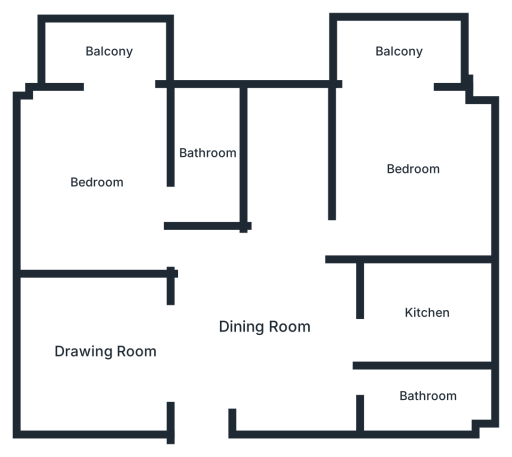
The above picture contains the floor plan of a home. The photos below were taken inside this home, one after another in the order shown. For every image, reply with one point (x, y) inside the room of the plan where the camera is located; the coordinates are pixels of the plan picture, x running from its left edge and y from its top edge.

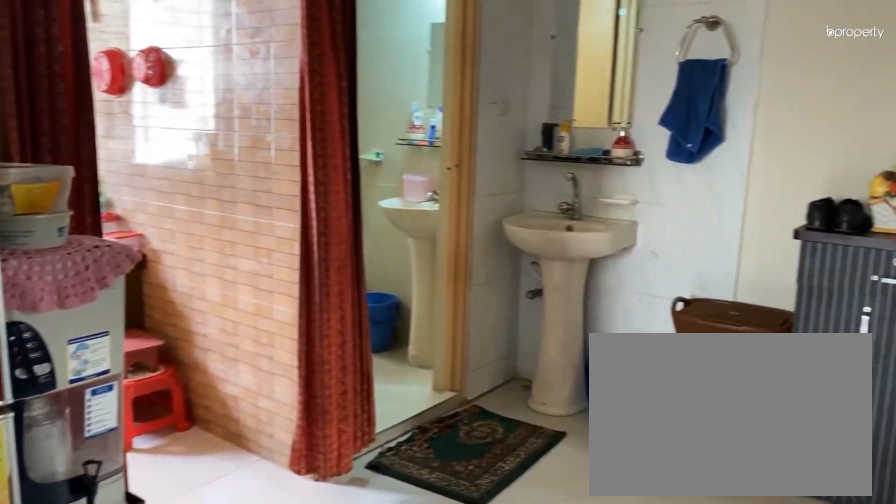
(267, 325)
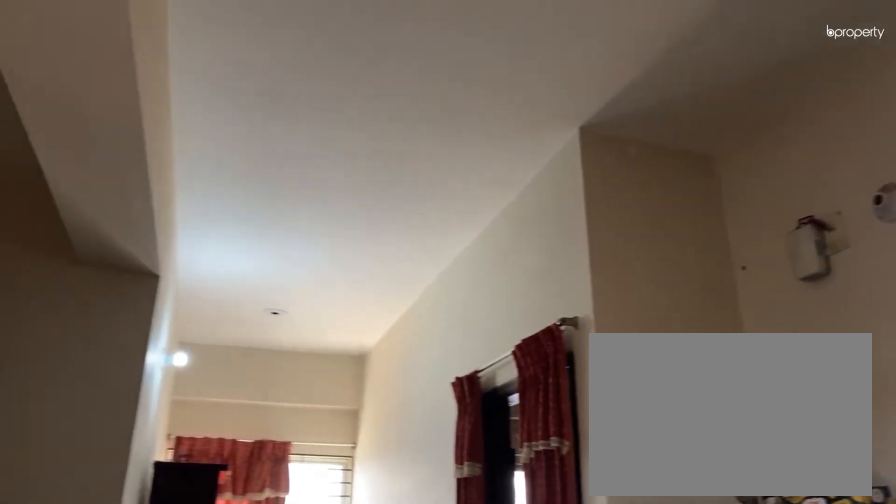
(263, 327)
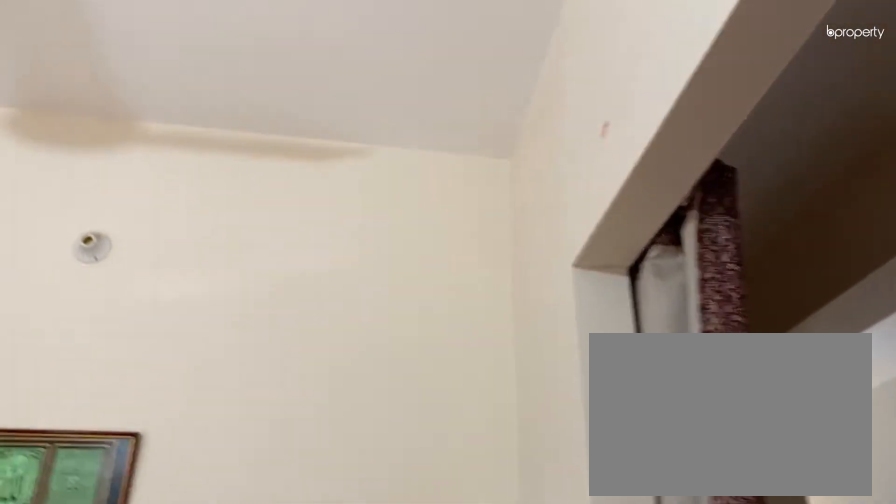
(103, 349)
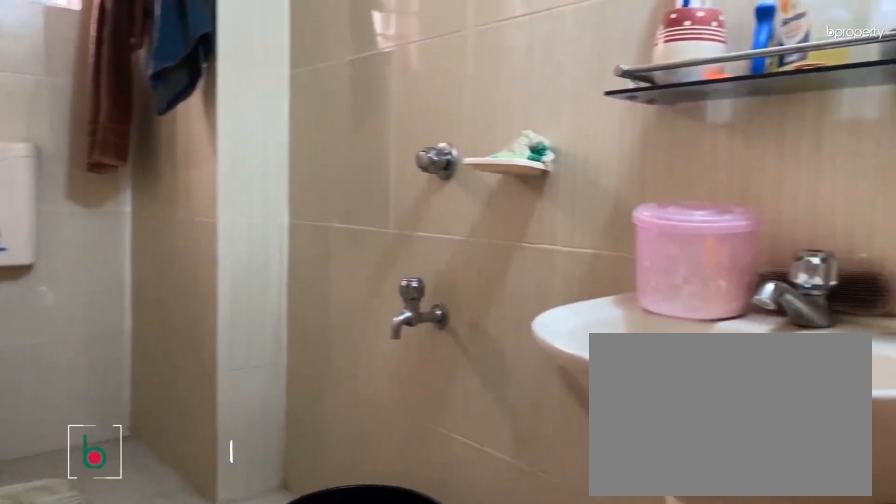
(427, 396)
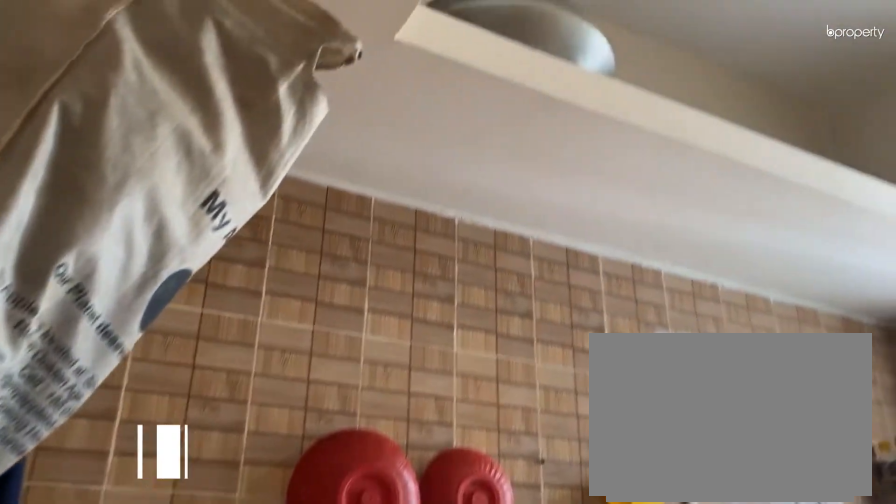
(427, 313)
